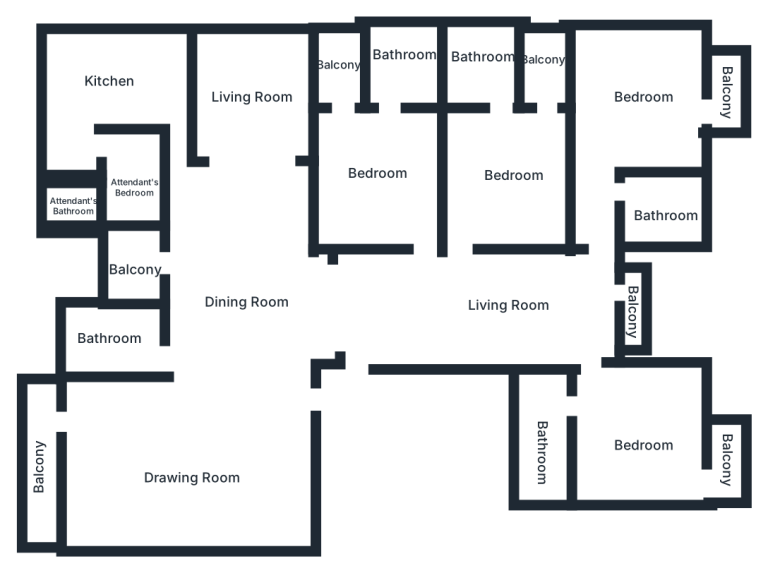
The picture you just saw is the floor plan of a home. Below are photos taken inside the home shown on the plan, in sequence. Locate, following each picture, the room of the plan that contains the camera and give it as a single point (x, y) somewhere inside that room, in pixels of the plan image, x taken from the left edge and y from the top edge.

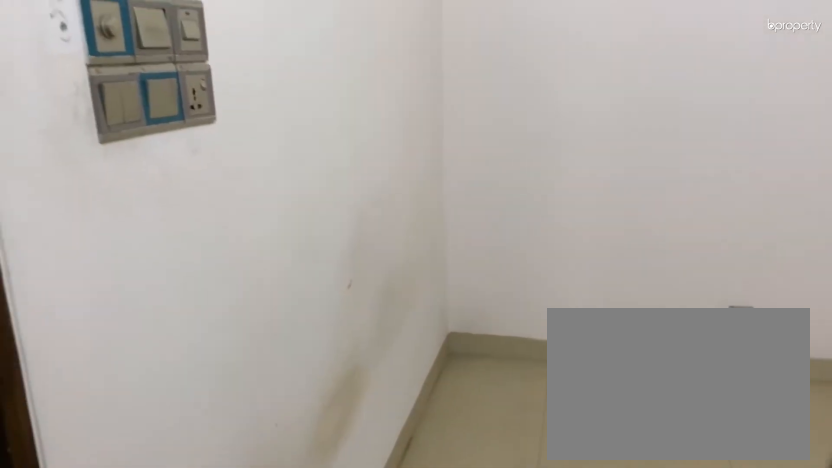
(374, 162)
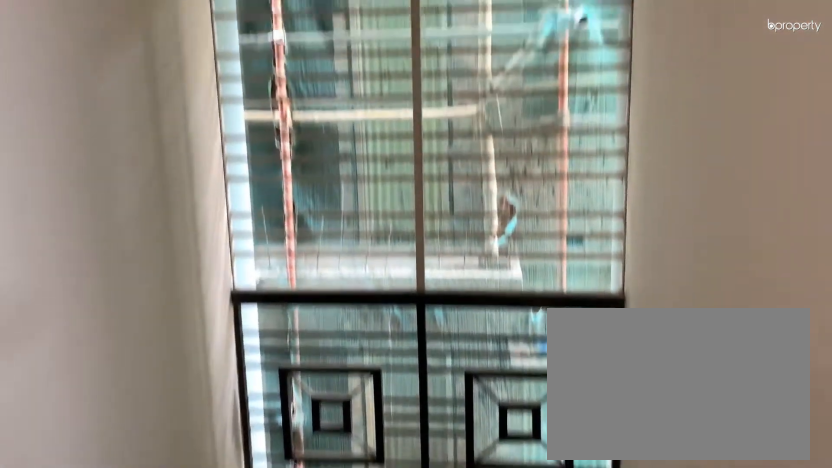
(338, 68)
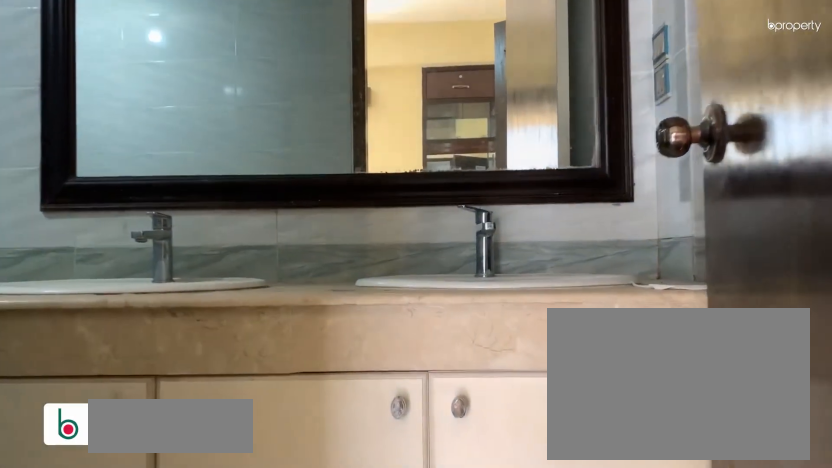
(548, 443)
